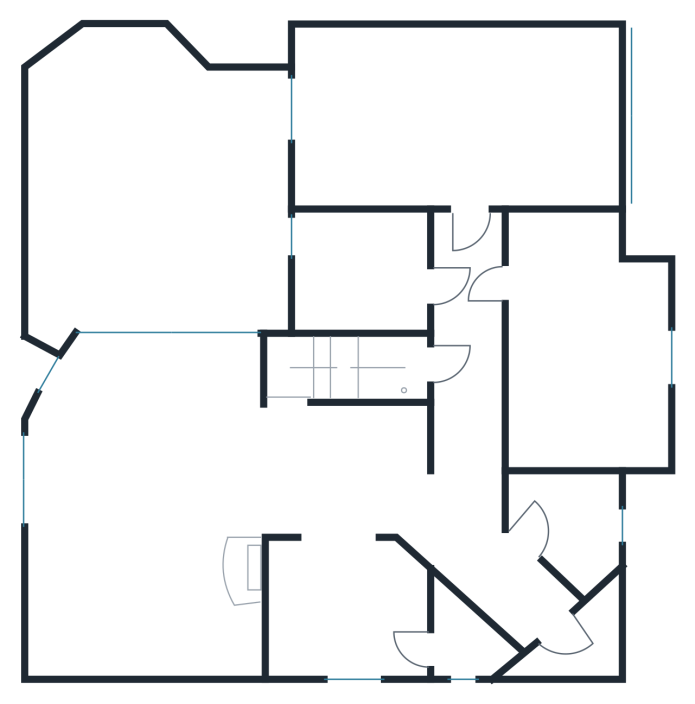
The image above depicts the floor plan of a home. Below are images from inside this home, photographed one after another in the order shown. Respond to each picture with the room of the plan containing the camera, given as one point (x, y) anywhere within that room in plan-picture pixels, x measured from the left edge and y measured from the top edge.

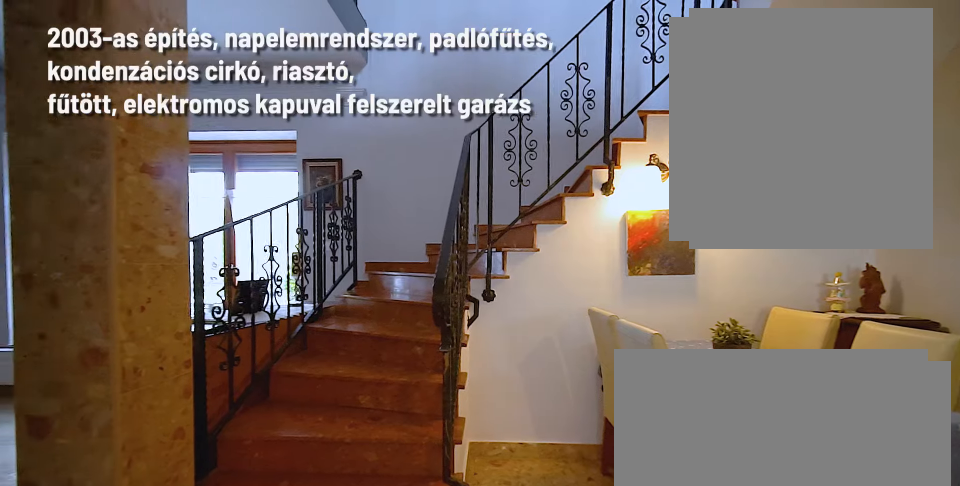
(346, 477)
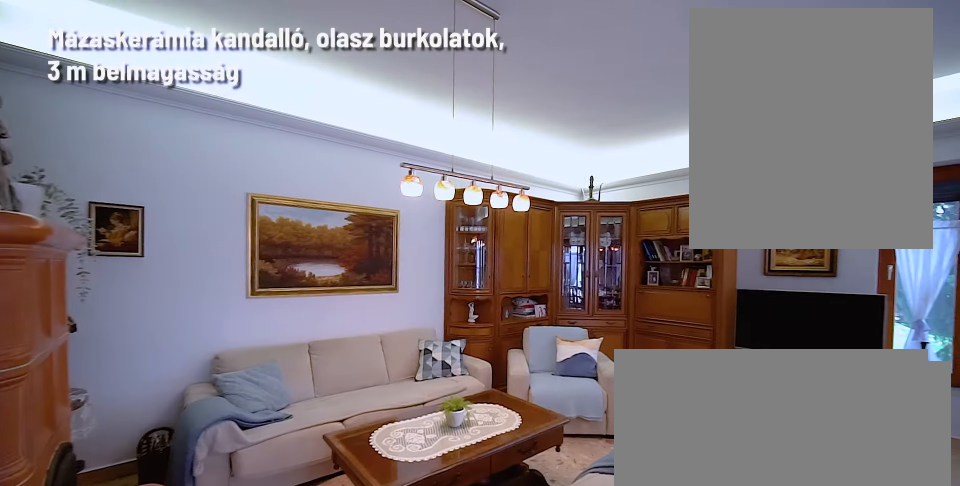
(145, 515)
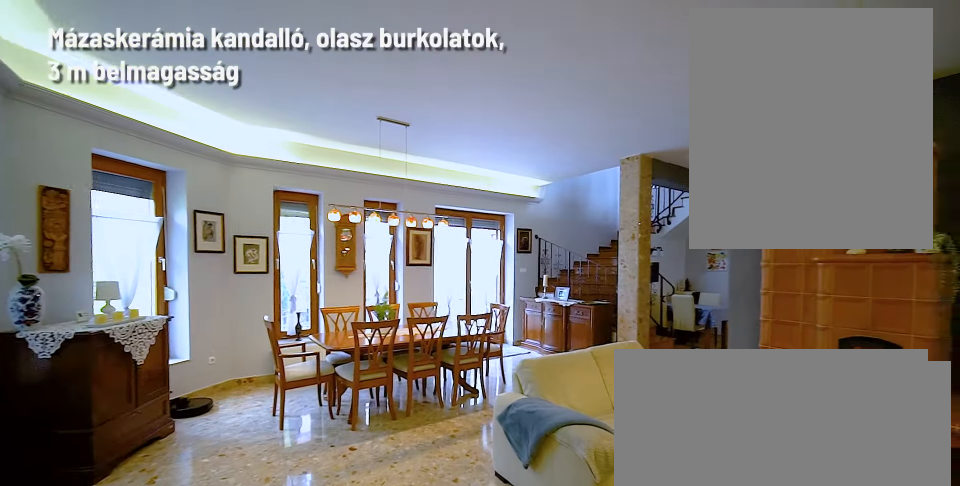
(145, 516)
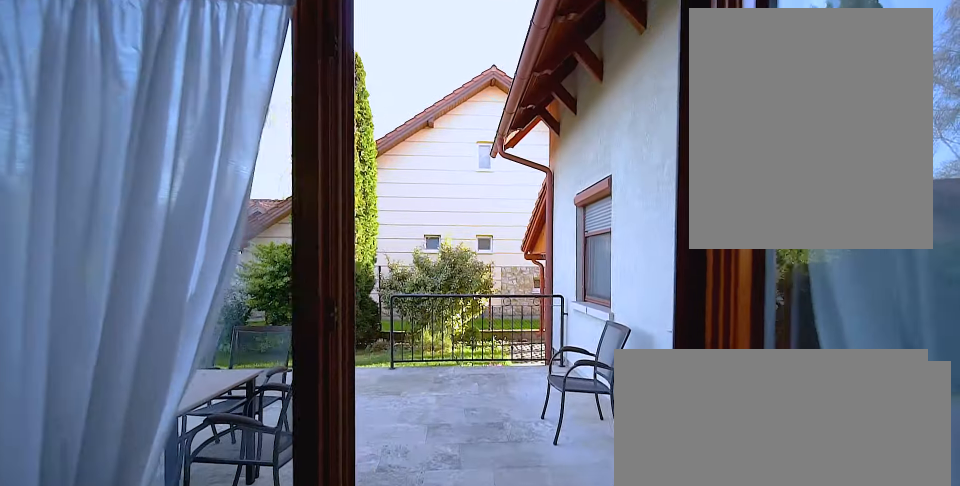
(162, 199)
